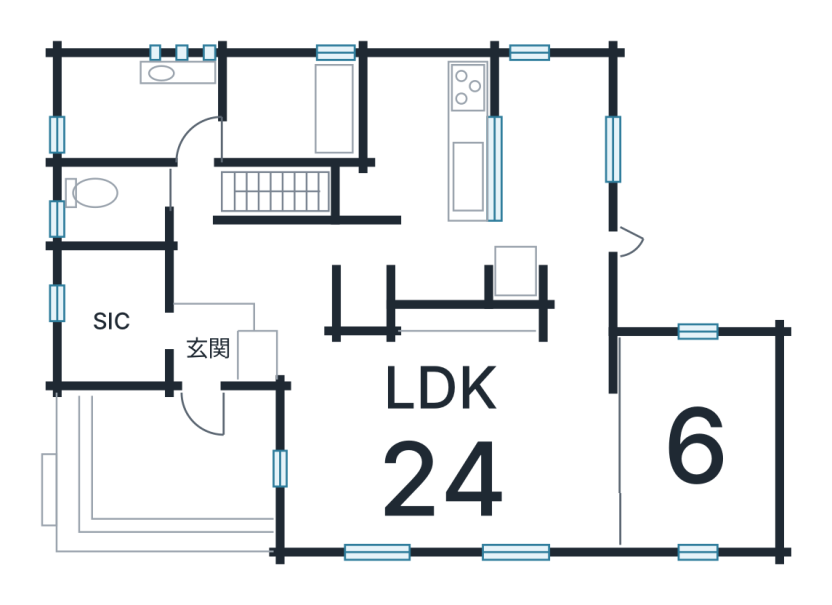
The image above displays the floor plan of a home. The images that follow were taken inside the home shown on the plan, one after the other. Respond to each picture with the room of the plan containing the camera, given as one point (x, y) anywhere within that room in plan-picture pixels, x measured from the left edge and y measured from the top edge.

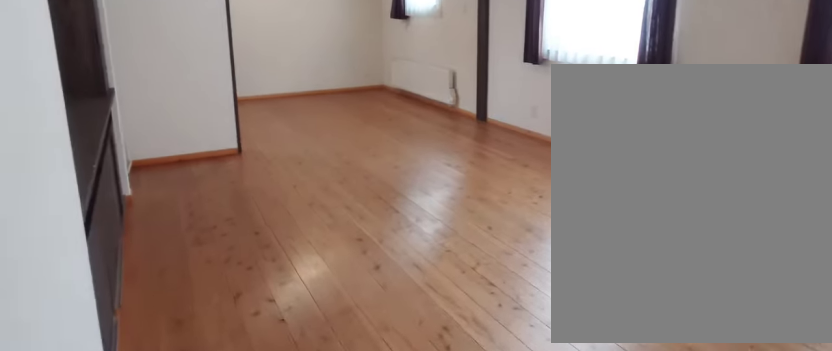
(442, 445)
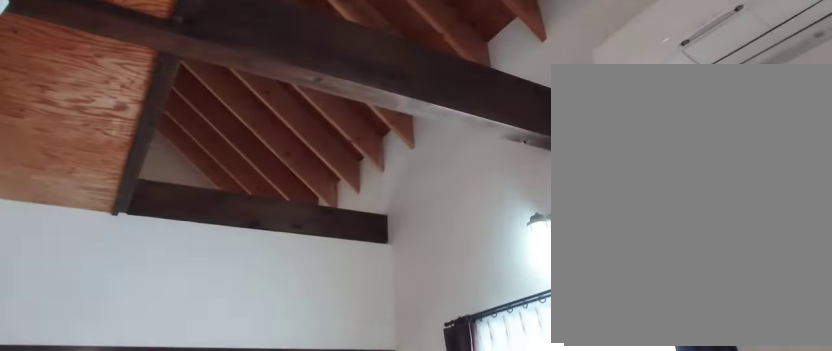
(442, 445)
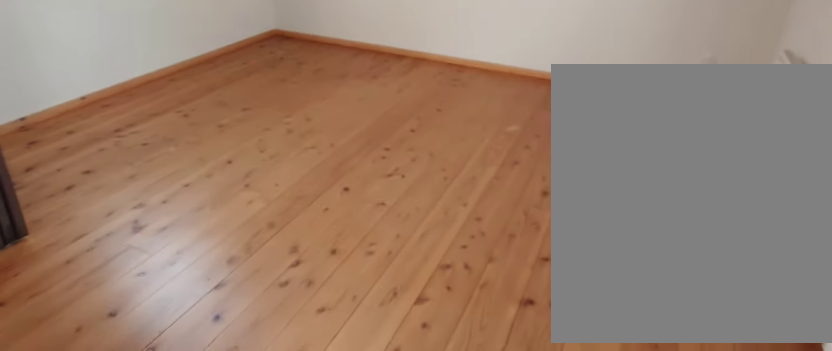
(706, 444)
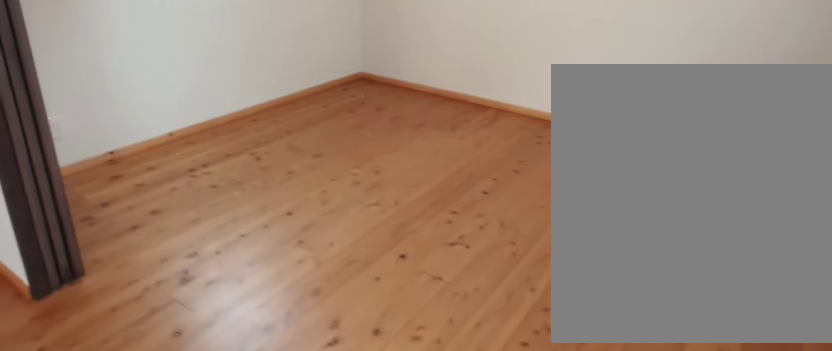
(706, 444)
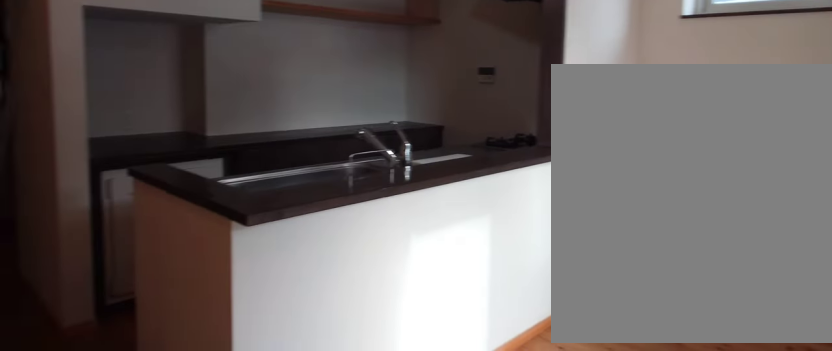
(558, 158)
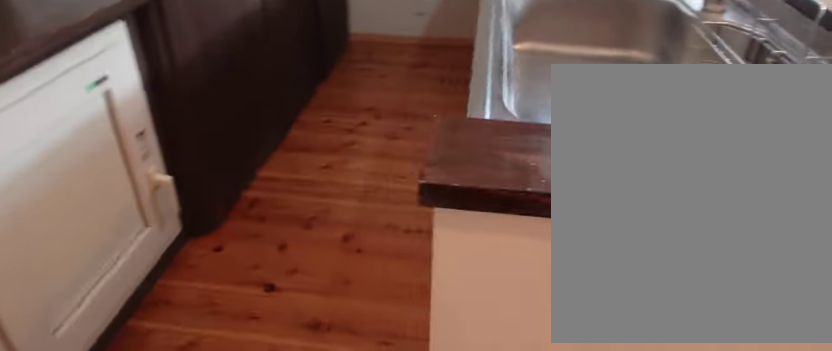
(417, 163)
